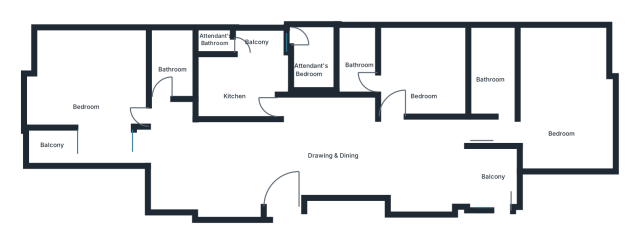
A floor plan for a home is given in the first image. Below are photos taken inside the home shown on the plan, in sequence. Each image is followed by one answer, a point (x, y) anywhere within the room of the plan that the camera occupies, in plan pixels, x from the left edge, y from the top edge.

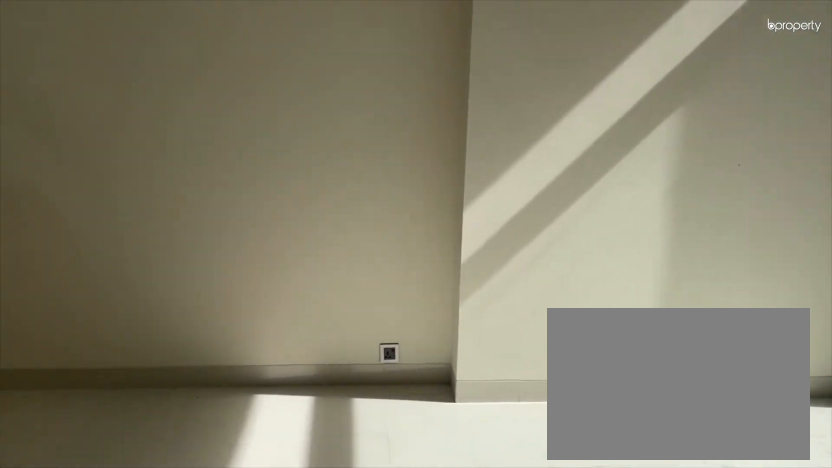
(190, 160)
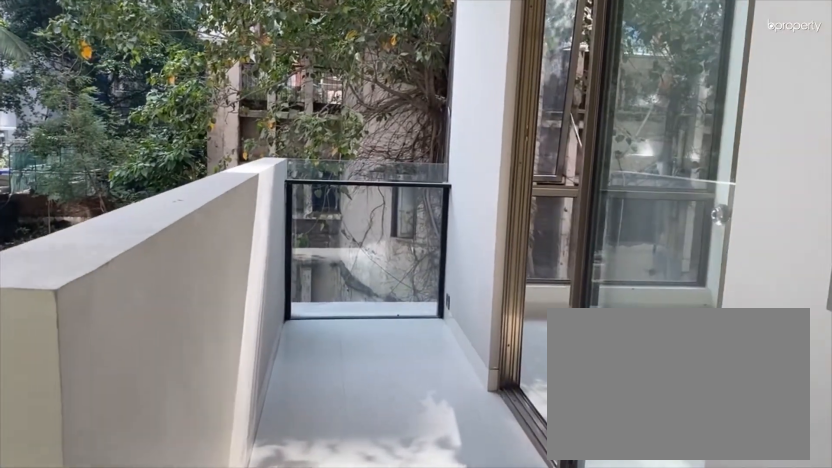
(60, 149)
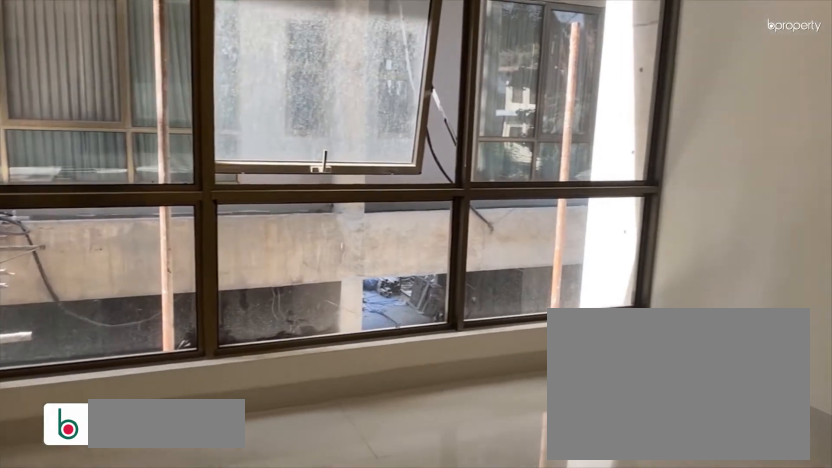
(420, 61)
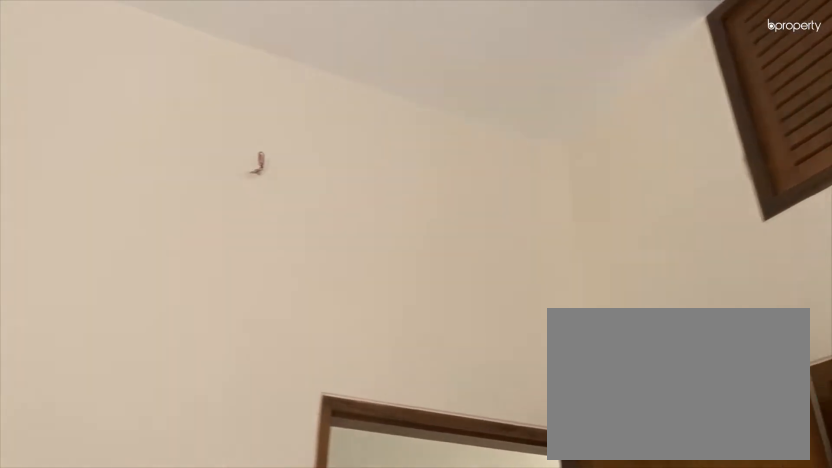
(420, 61)
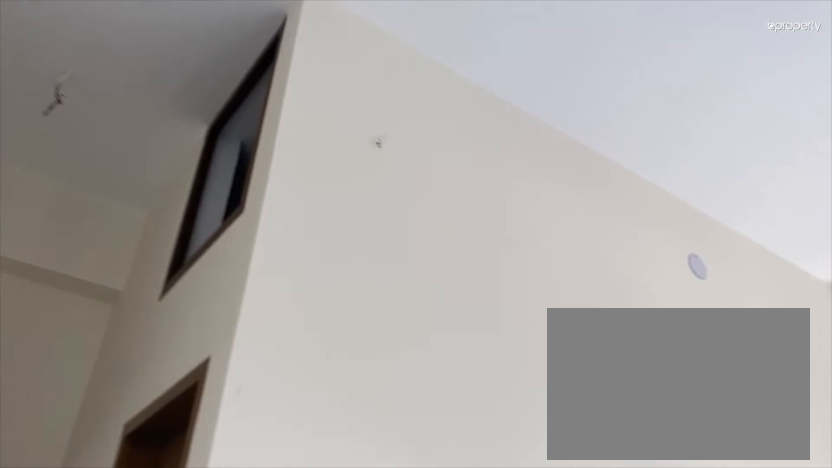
(560, 95)
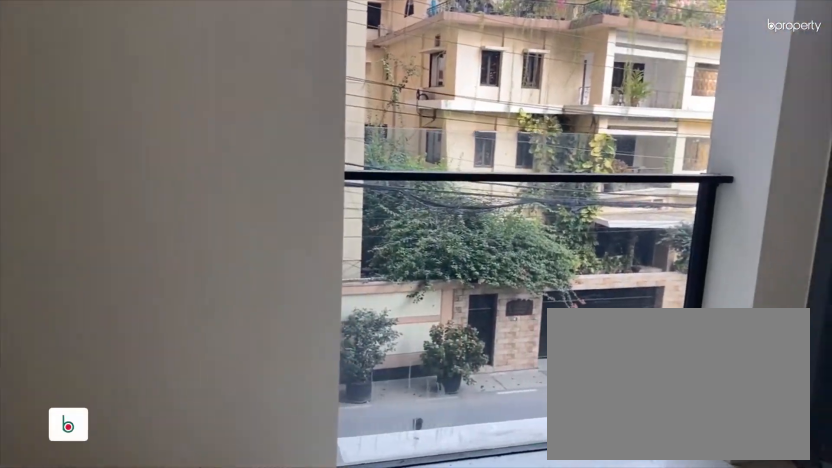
(492, 182)
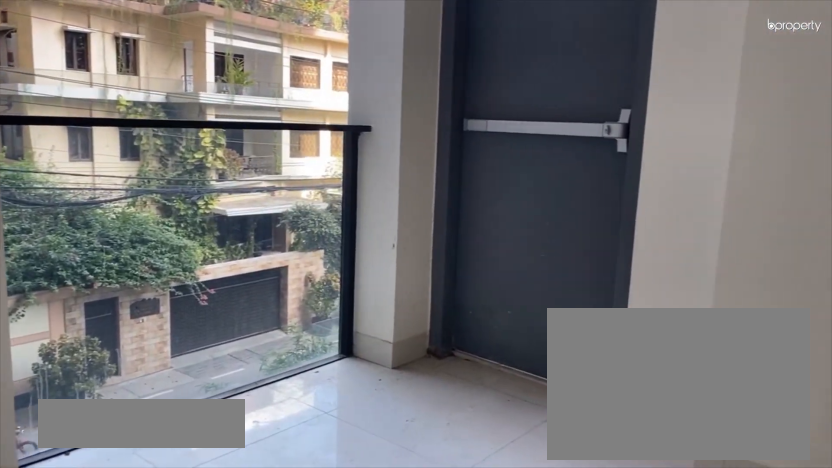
(492, 182)
